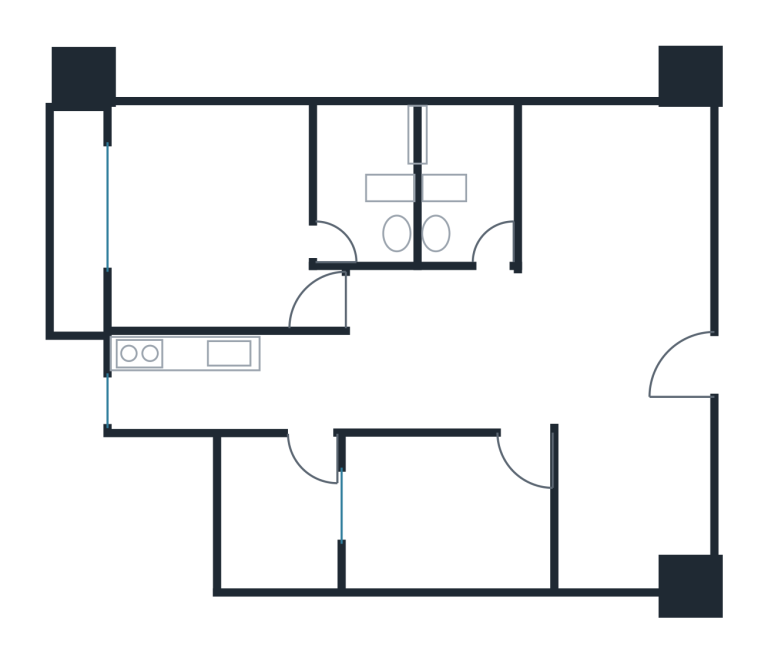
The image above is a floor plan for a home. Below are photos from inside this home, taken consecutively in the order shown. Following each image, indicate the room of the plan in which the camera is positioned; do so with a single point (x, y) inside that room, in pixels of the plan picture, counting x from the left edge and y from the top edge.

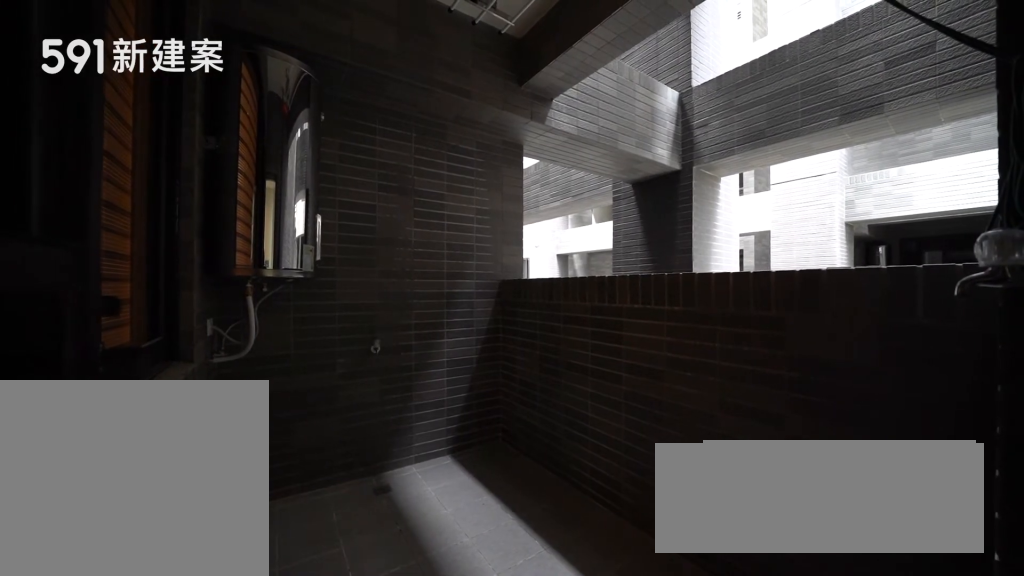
(277, 517)
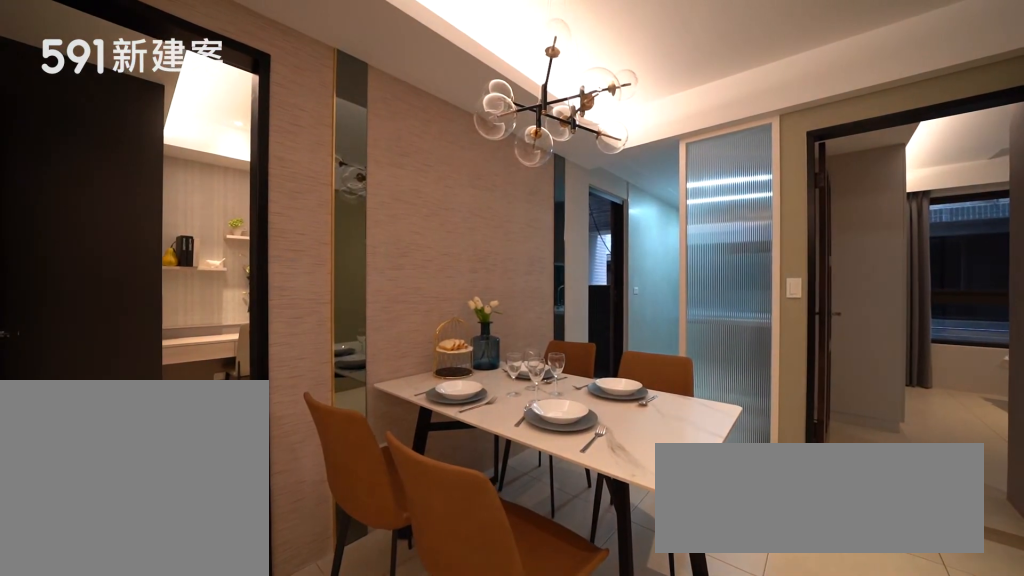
(430, 373)
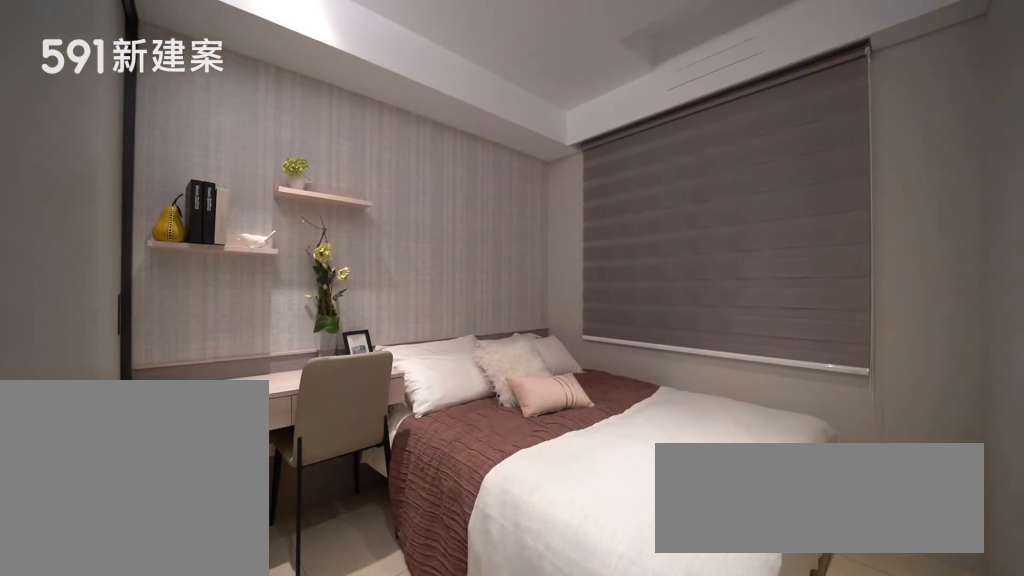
(445, 511)
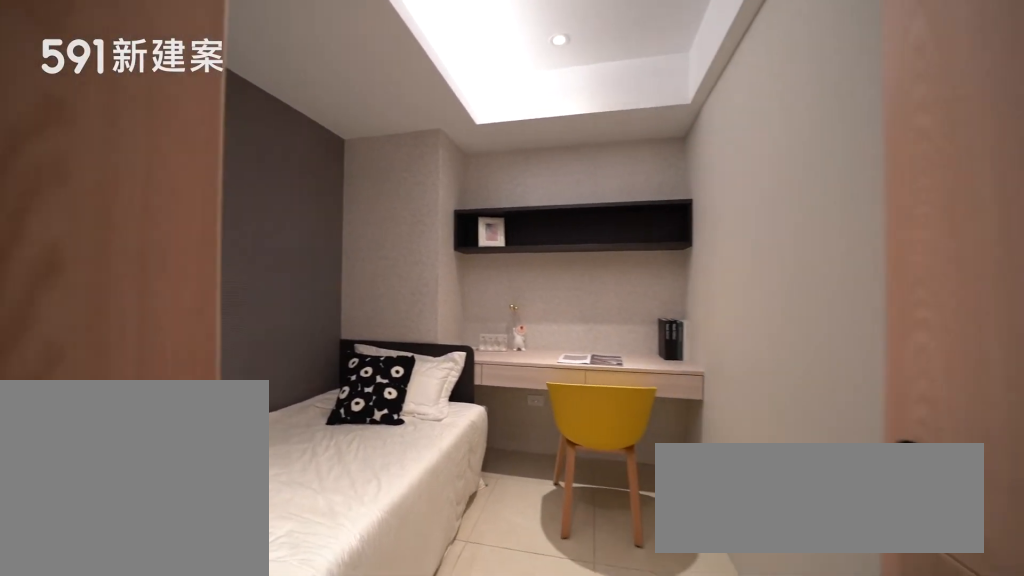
(638, 511)
